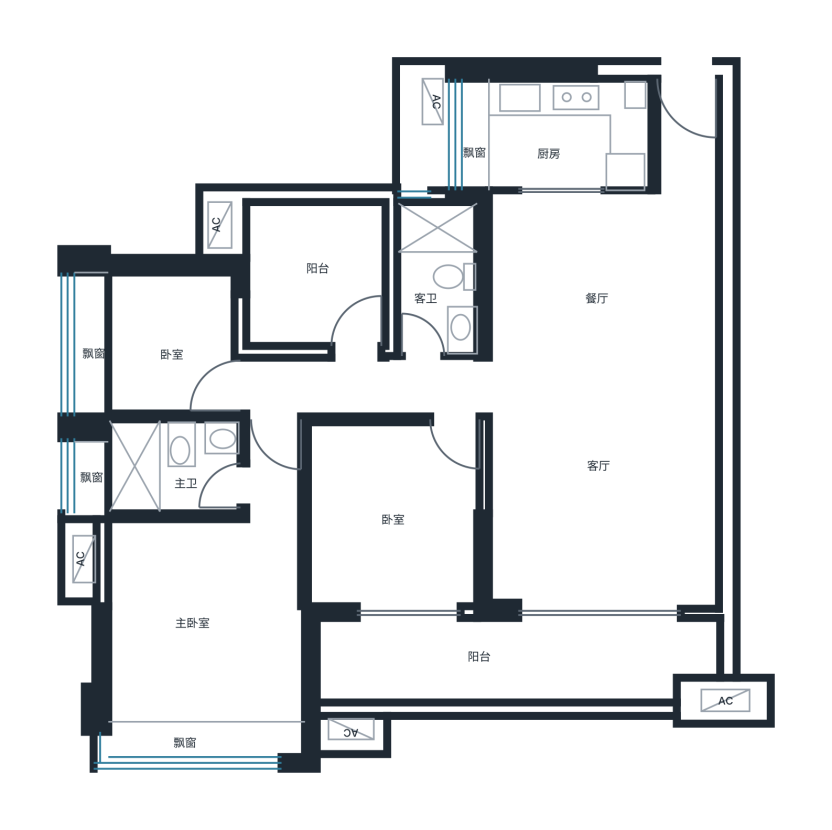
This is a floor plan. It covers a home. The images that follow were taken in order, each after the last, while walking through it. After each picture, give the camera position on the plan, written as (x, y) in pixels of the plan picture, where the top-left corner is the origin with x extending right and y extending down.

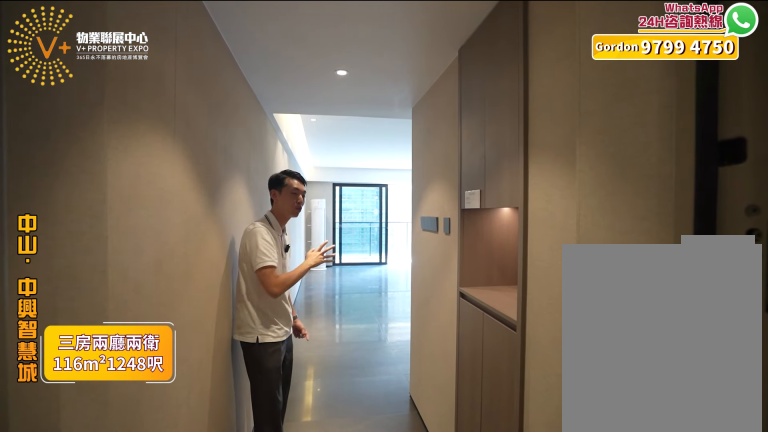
(681, 114)
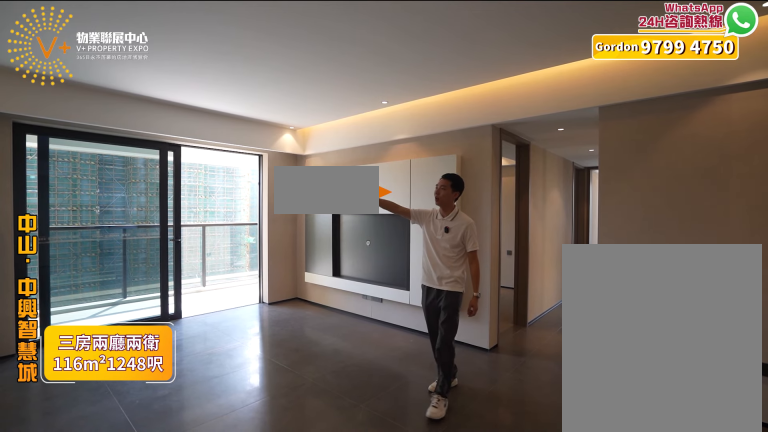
(659, 420)
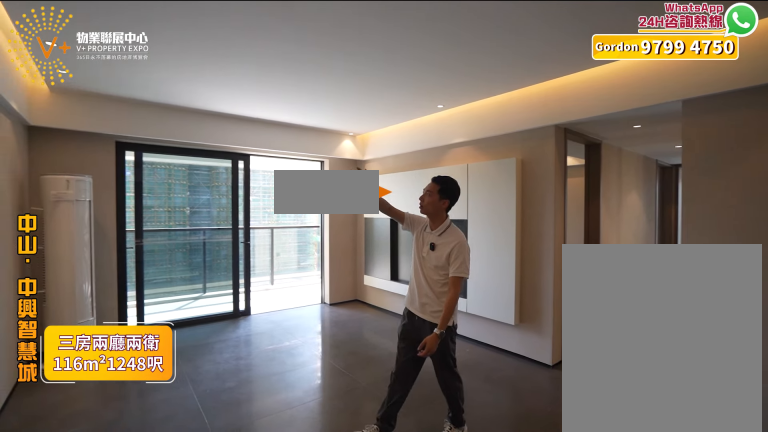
(657, 420)
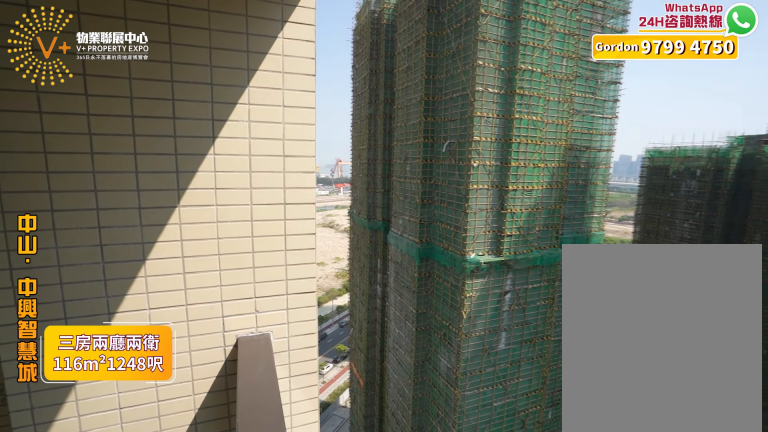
(583, 643)
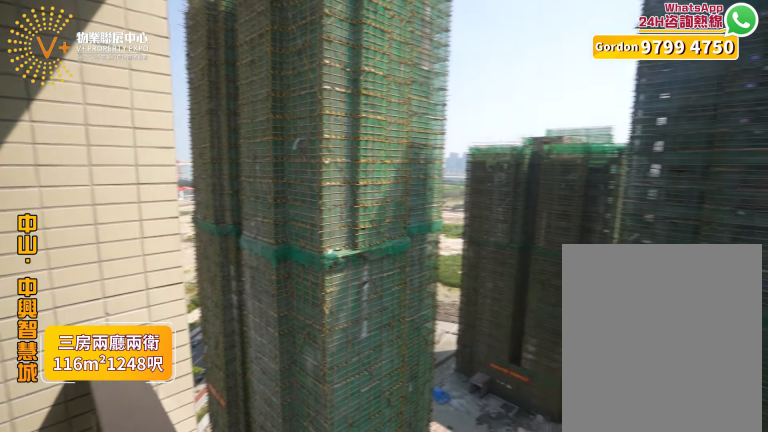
(583, 642)
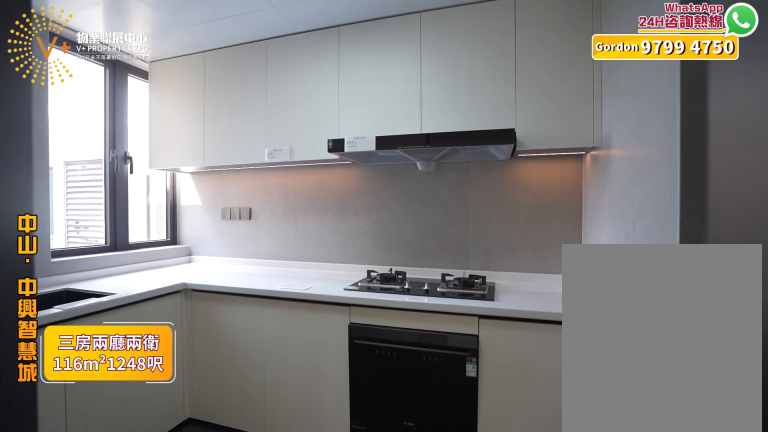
(561, 133)
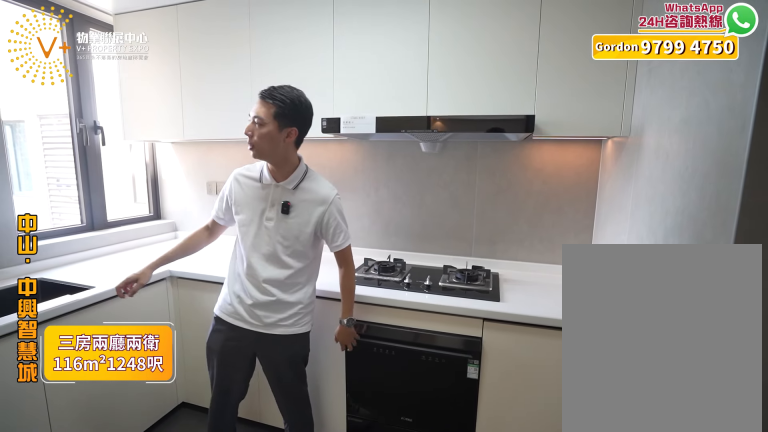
(561, 129)
